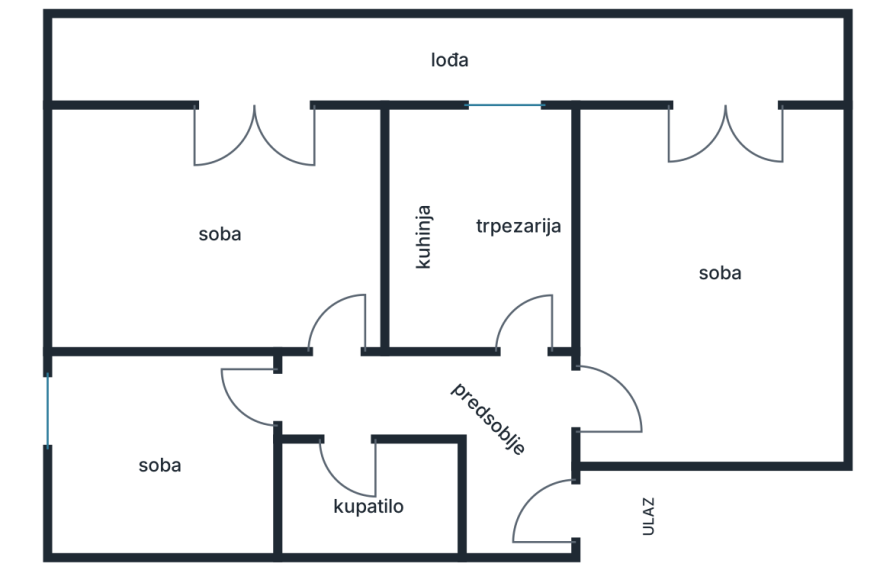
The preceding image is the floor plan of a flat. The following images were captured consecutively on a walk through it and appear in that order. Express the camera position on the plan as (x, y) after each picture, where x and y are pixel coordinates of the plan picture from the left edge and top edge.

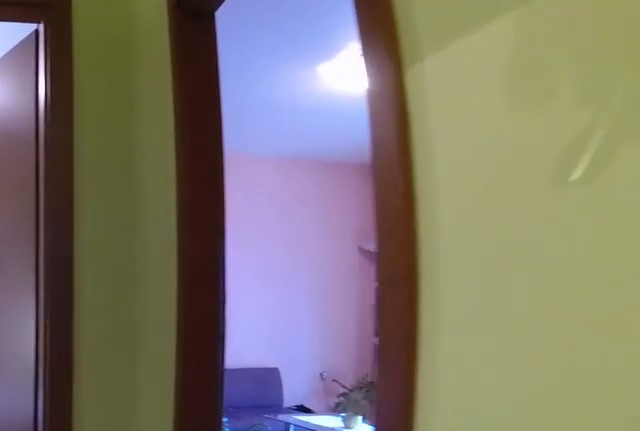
(439, 390)
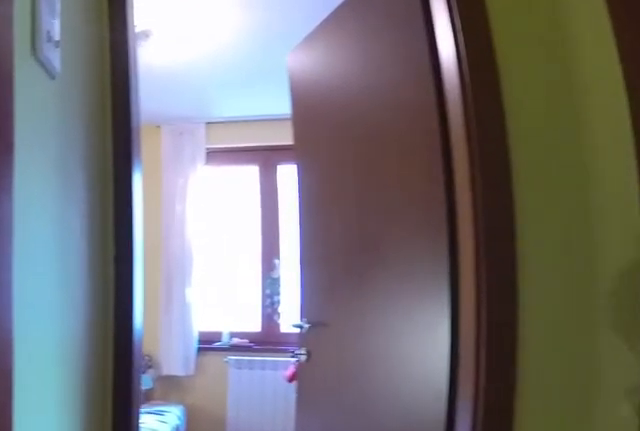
(384, 393)
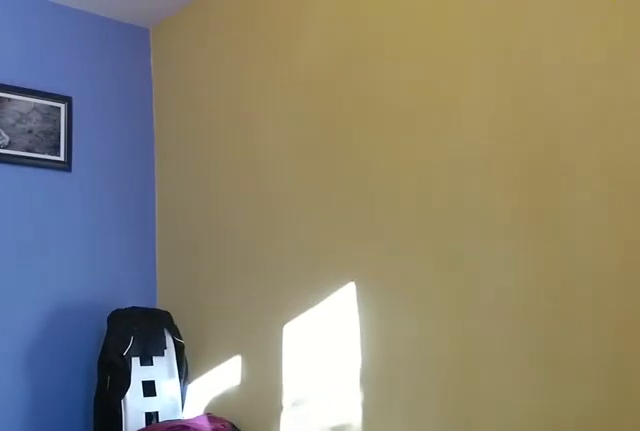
(99, 375)
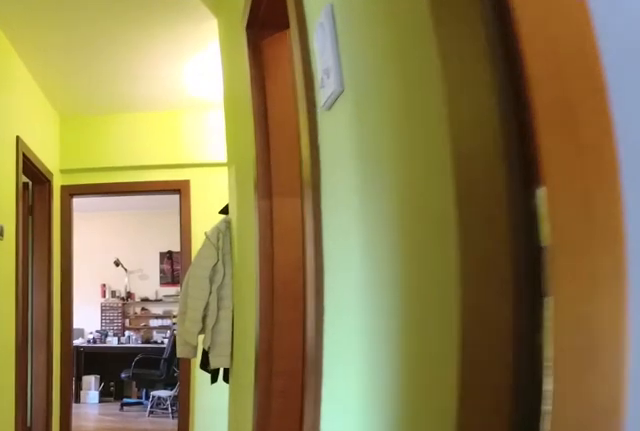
(242, 395)
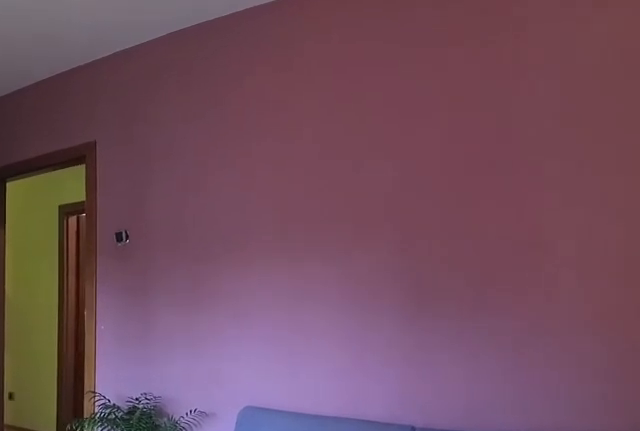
(125, 157)
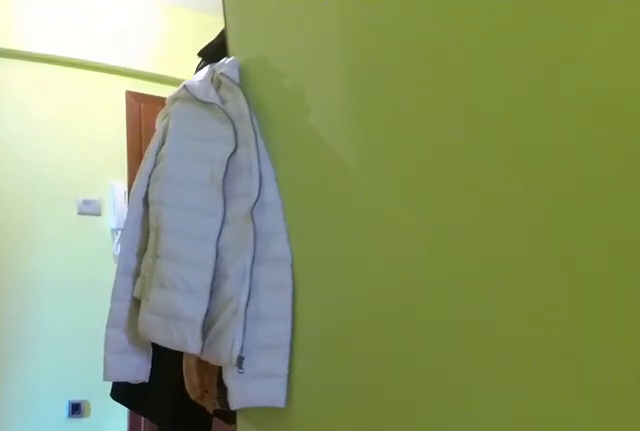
(380, 396)
